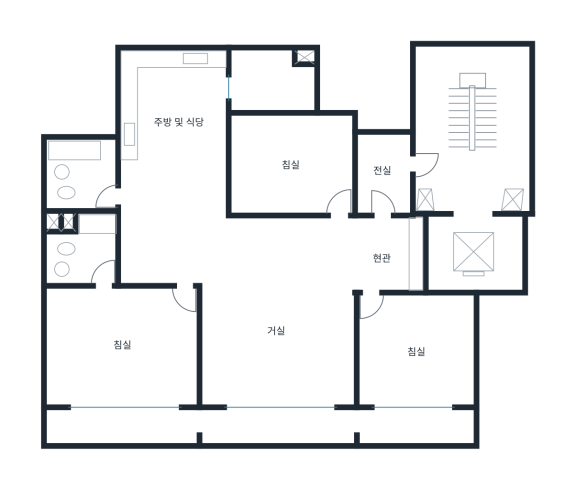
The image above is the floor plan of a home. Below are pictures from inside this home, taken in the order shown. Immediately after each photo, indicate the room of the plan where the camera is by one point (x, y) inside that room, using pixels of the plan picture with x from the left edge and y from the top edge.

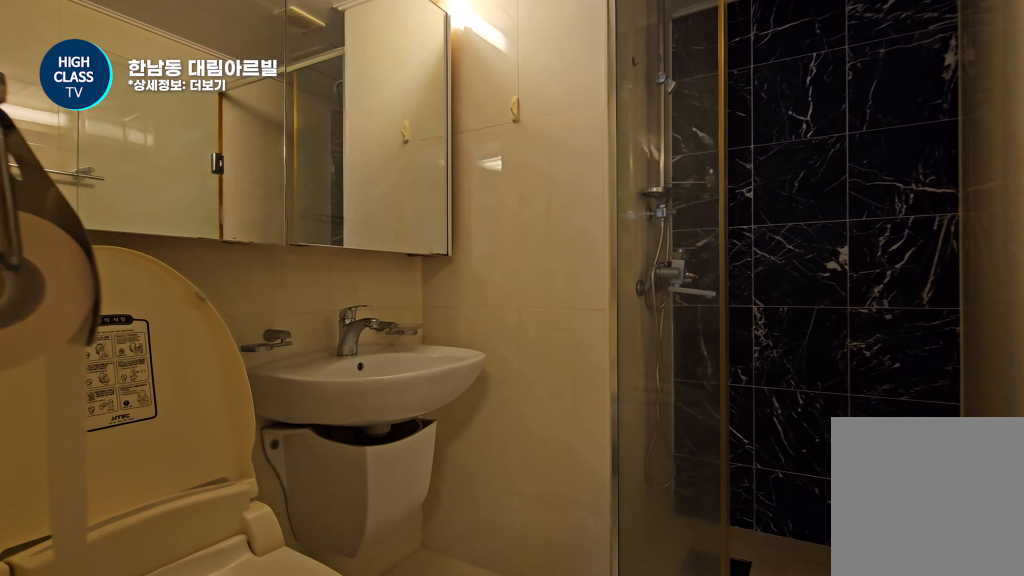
(84, 246)
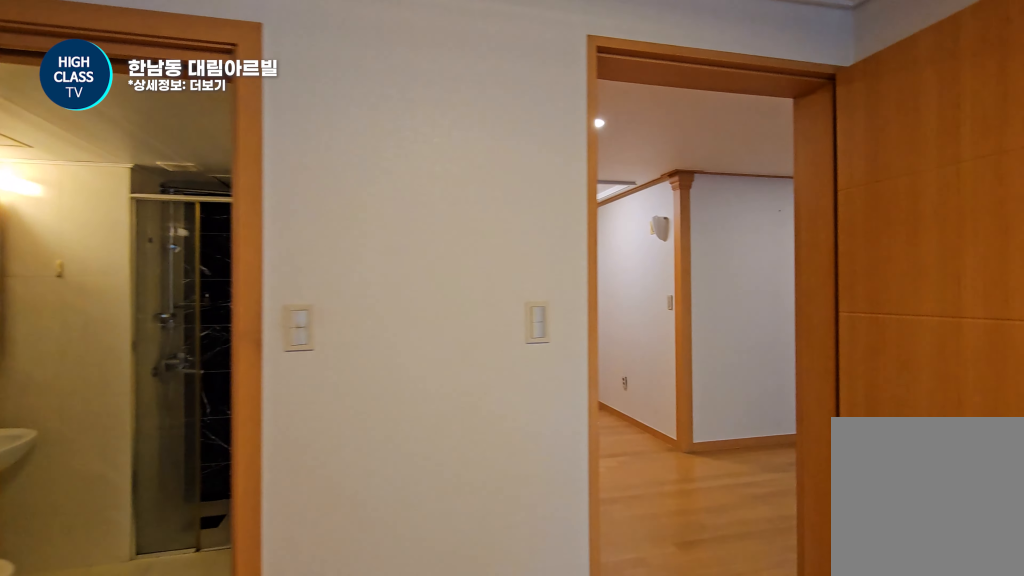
(125, 342)
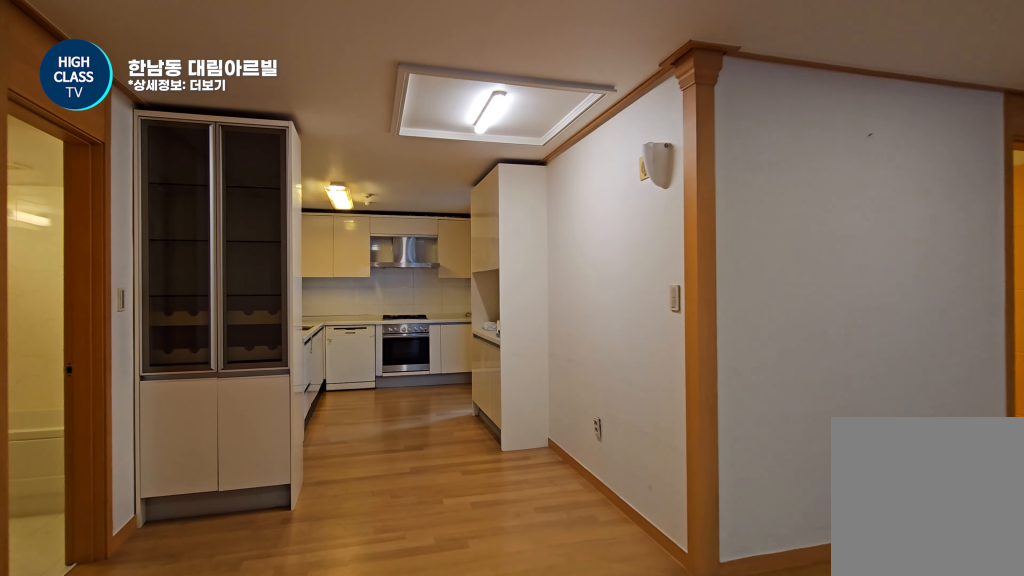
(236, 252)
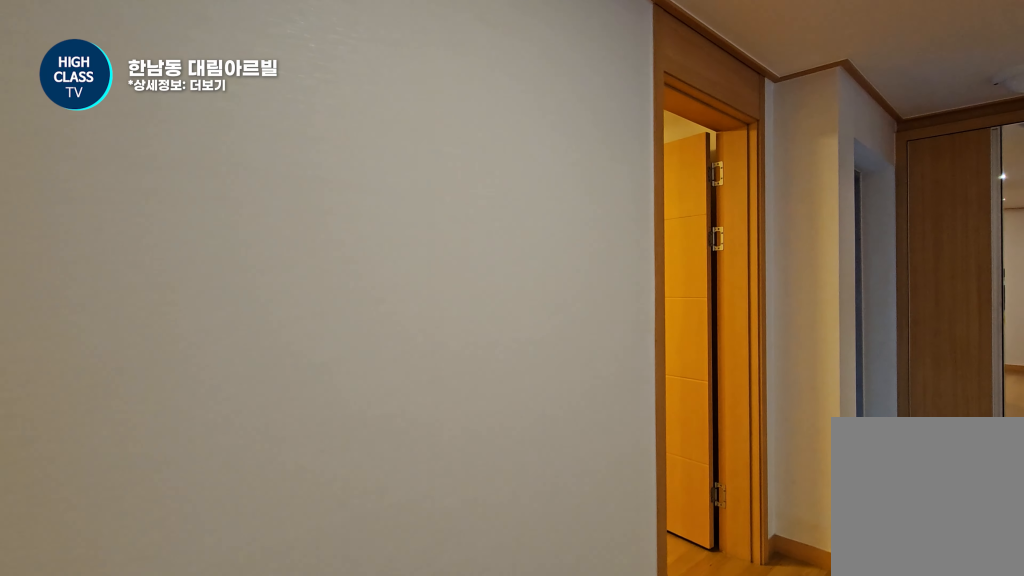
(236, 252)
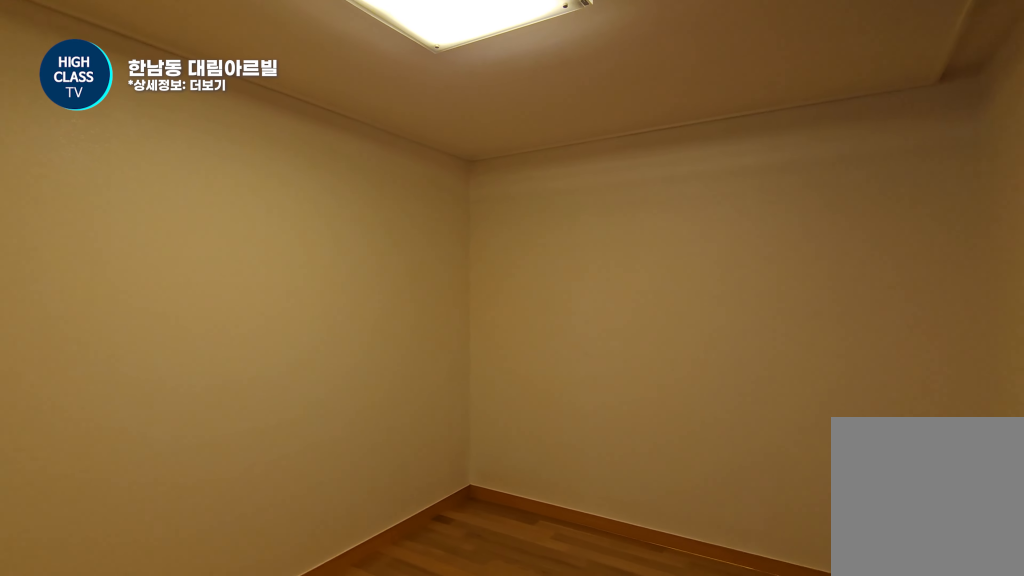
(290, 160)
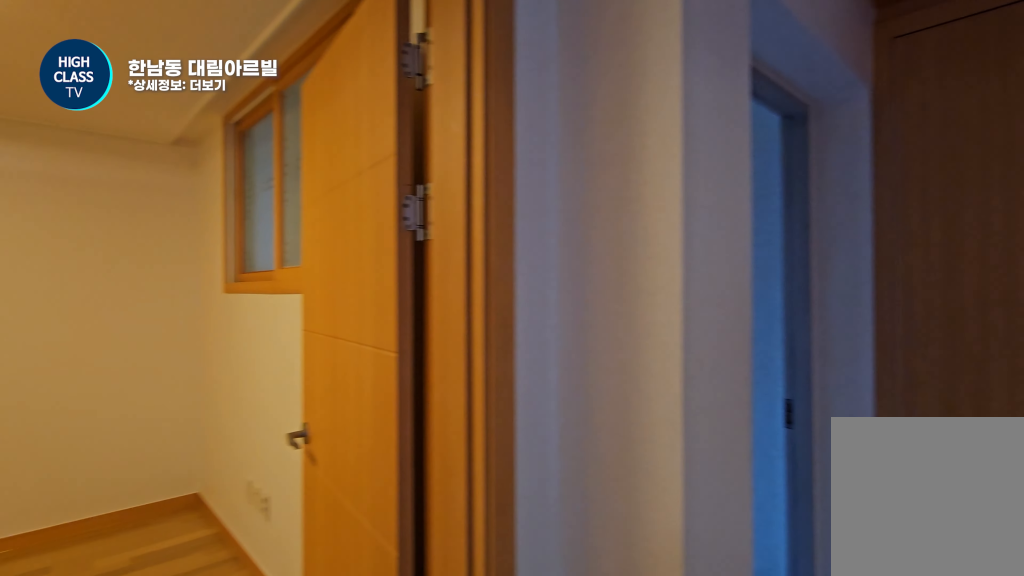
(268, 246)
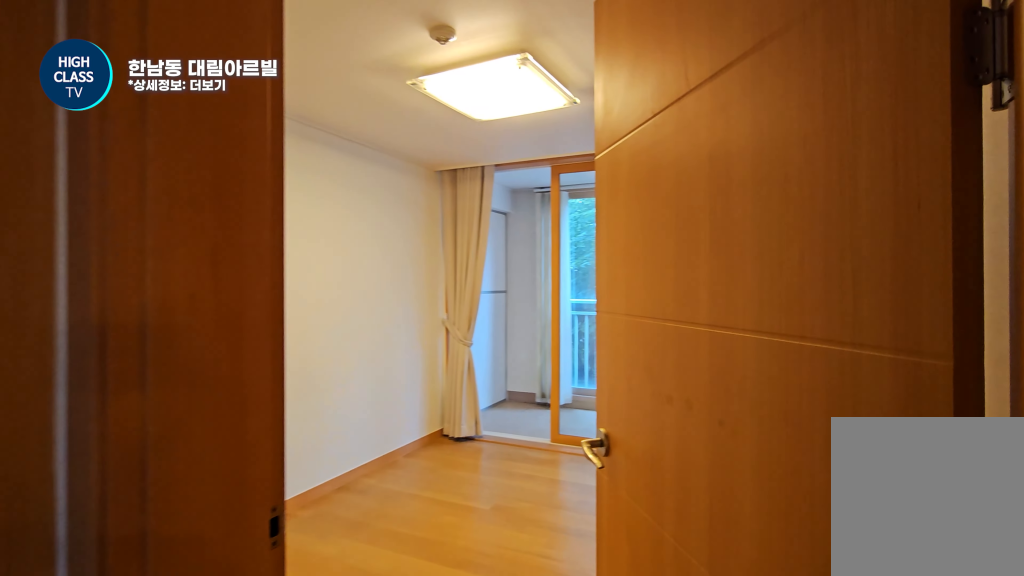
(268, 246)
